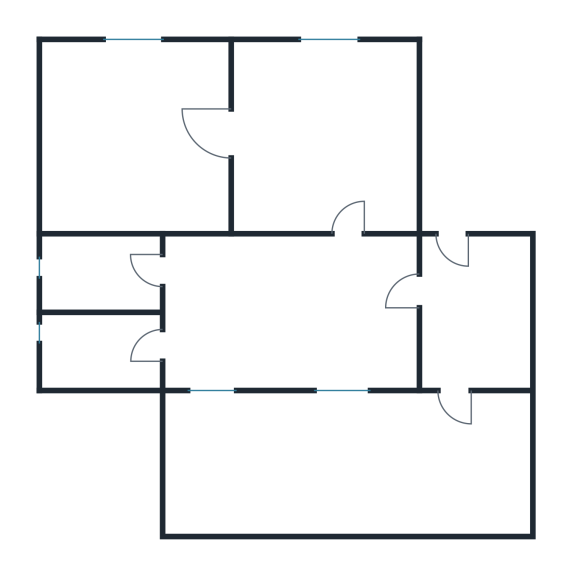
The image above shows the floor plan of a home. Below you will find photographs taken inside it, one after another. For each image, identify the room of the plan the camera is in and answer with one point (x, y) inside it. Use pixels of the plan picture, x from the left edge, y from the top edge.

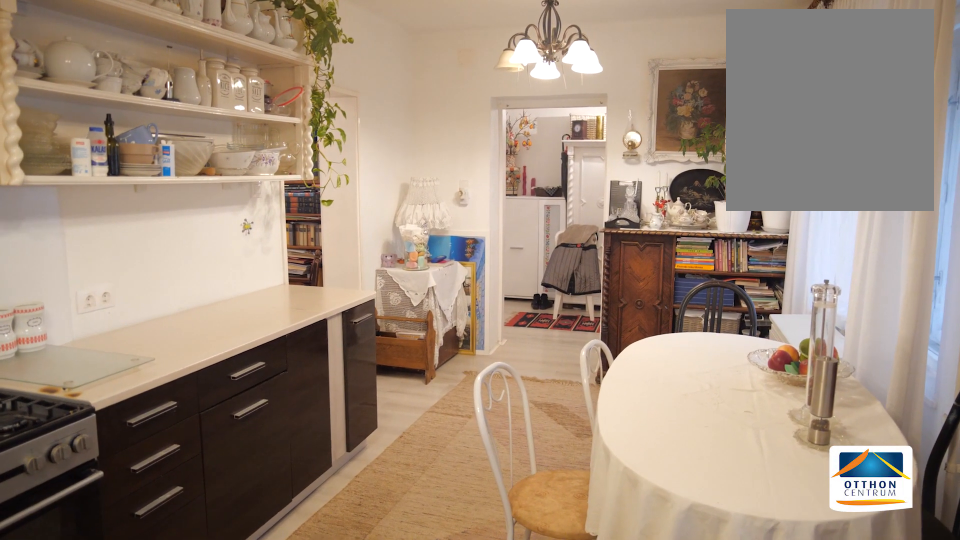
(280, 314)
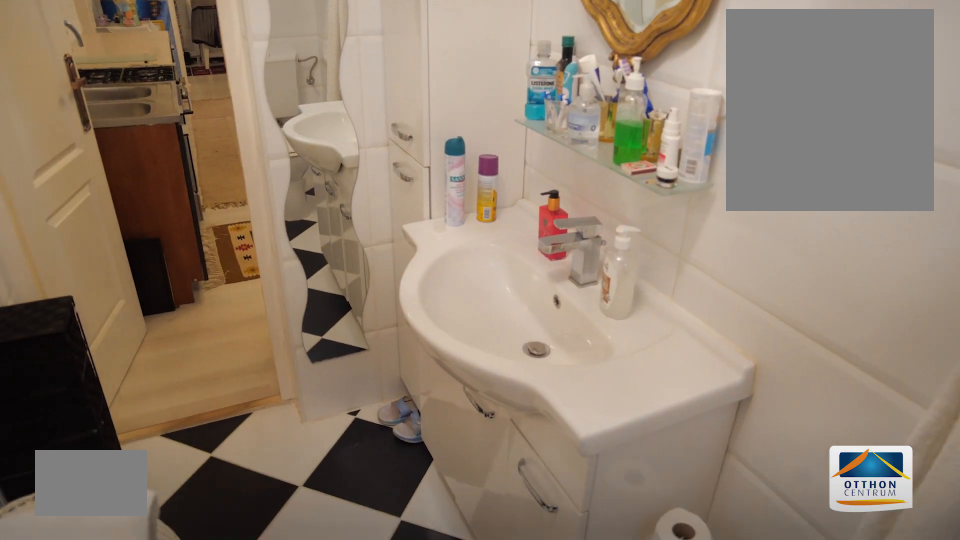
(103, 273)
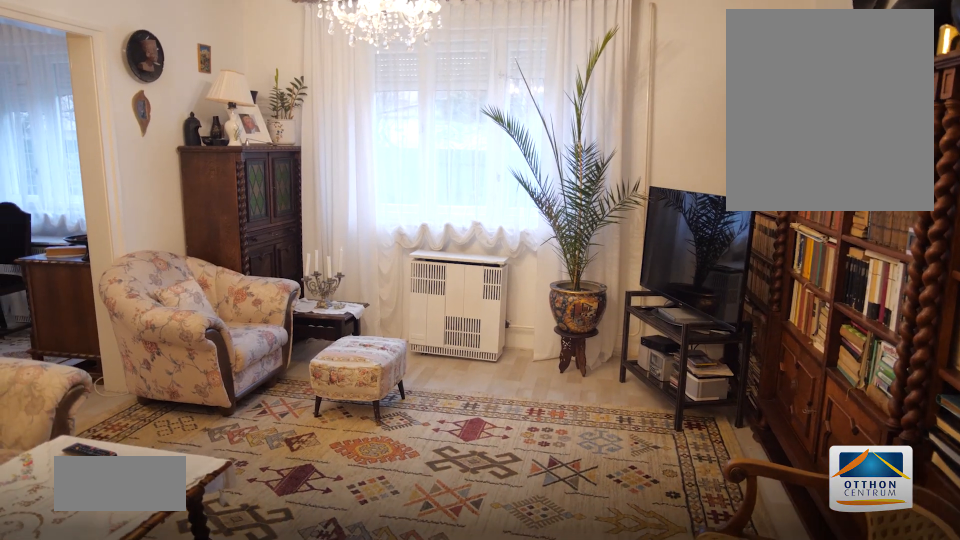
(328, 135)
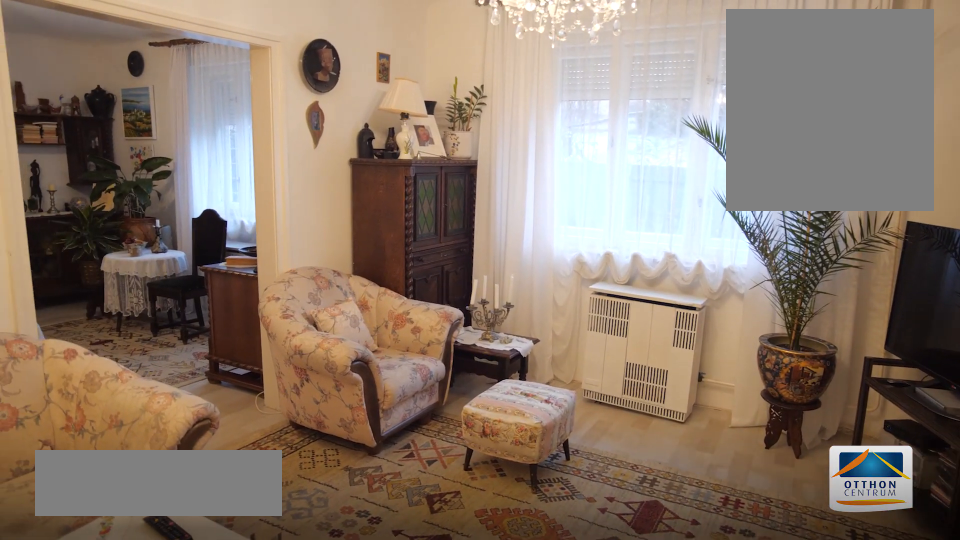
(328, 135)
